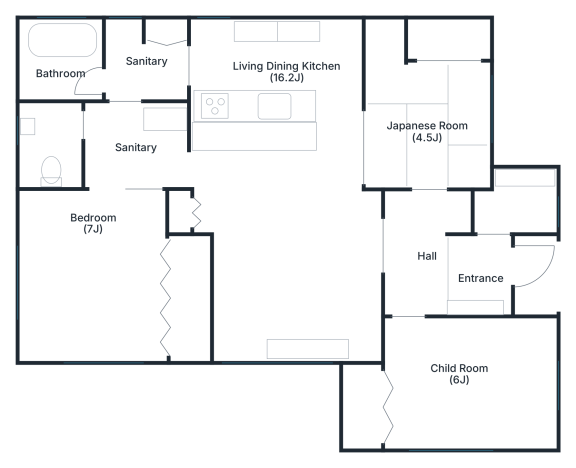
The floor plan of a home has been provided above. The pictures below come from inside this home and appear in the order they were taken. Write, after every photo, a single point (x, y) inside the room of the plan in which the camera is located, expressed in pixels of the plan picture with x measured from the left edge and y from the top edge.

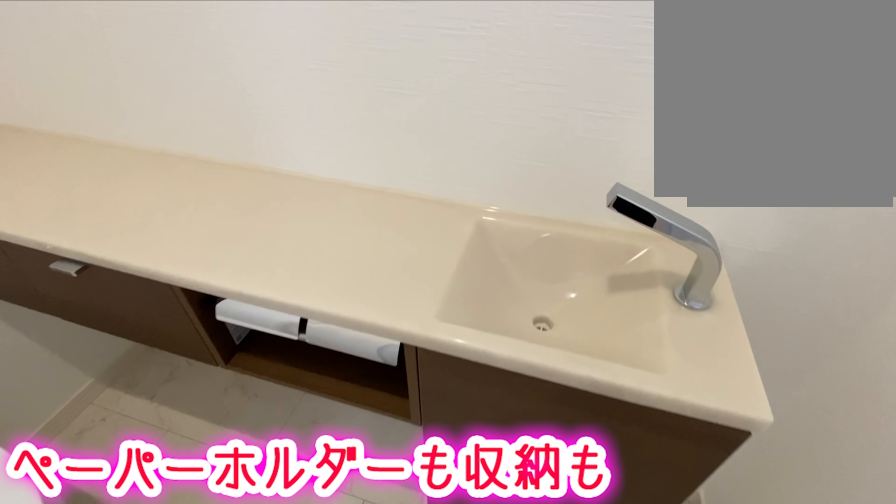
(54, 146)
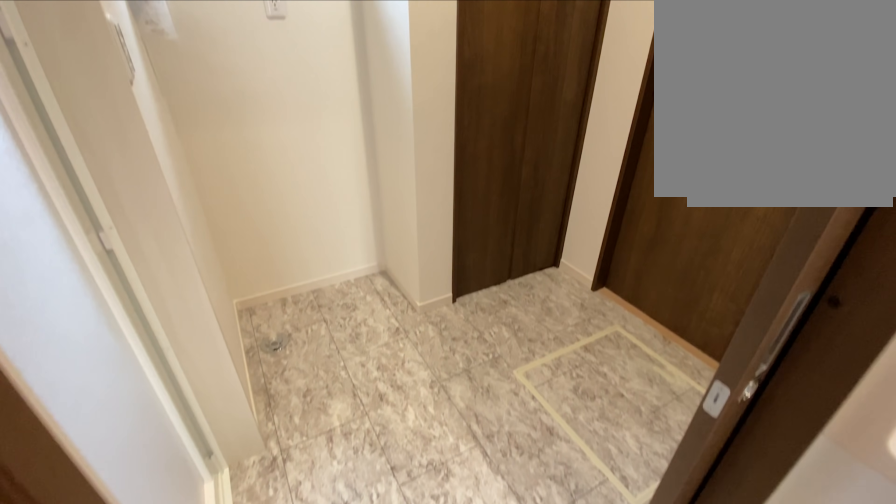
(143, 70)
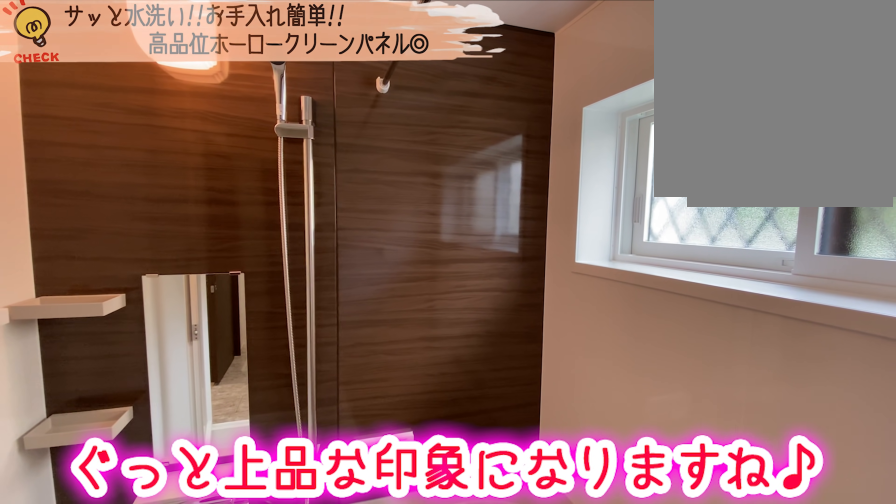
(62, 68)
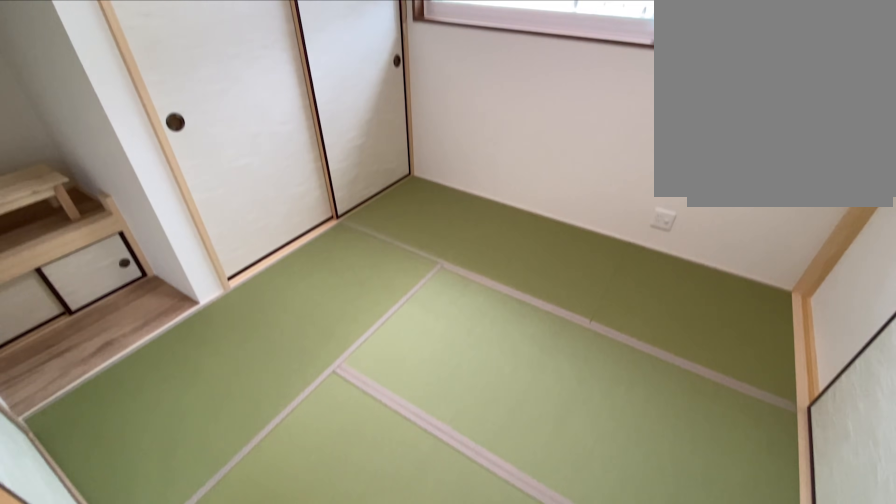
(426, 95)
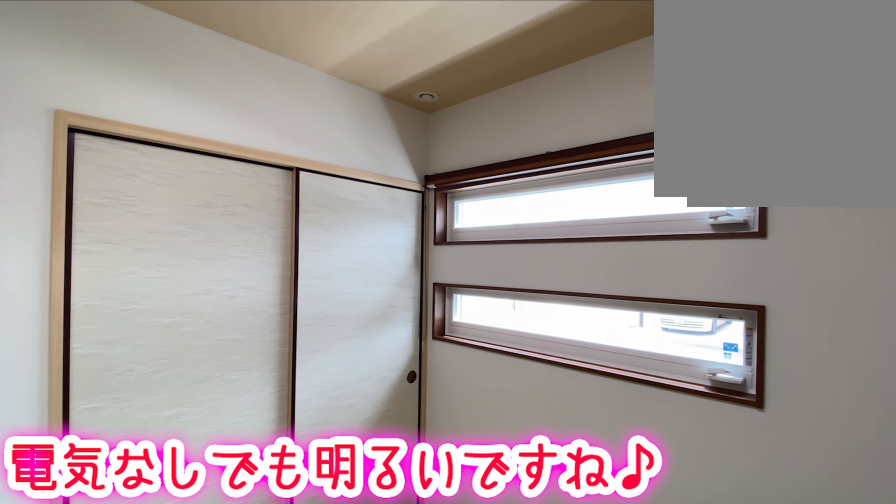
(426, 95)
